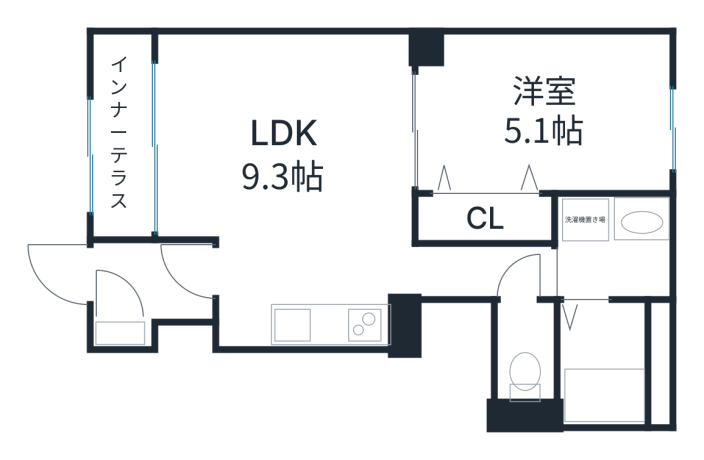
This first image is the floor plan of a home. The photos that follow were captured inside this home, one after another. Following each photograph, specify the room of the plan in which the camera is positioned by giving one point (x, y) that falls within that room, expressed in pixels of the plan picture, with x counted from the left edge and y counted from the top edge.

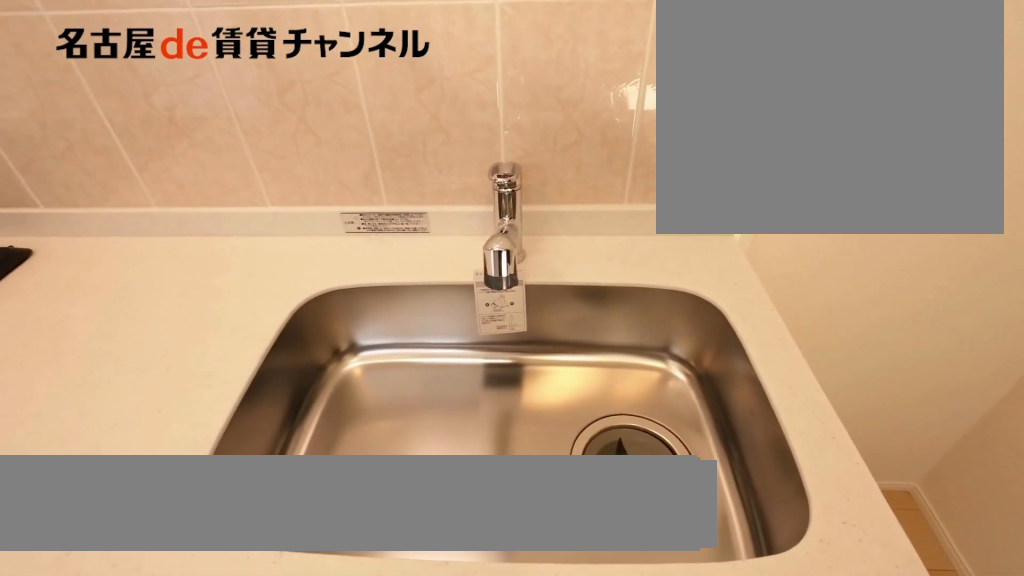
(341, 323)
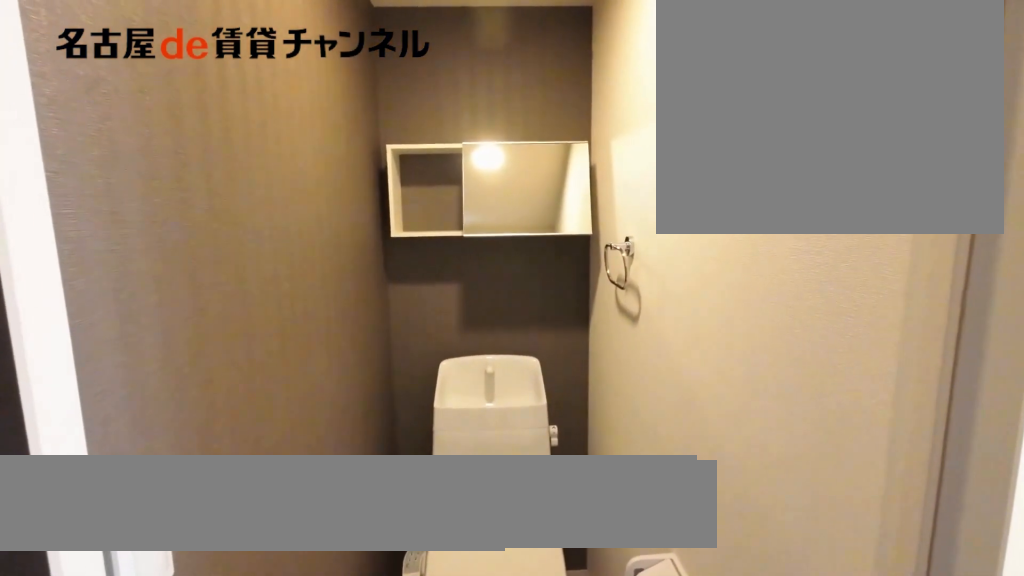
(523, 353)
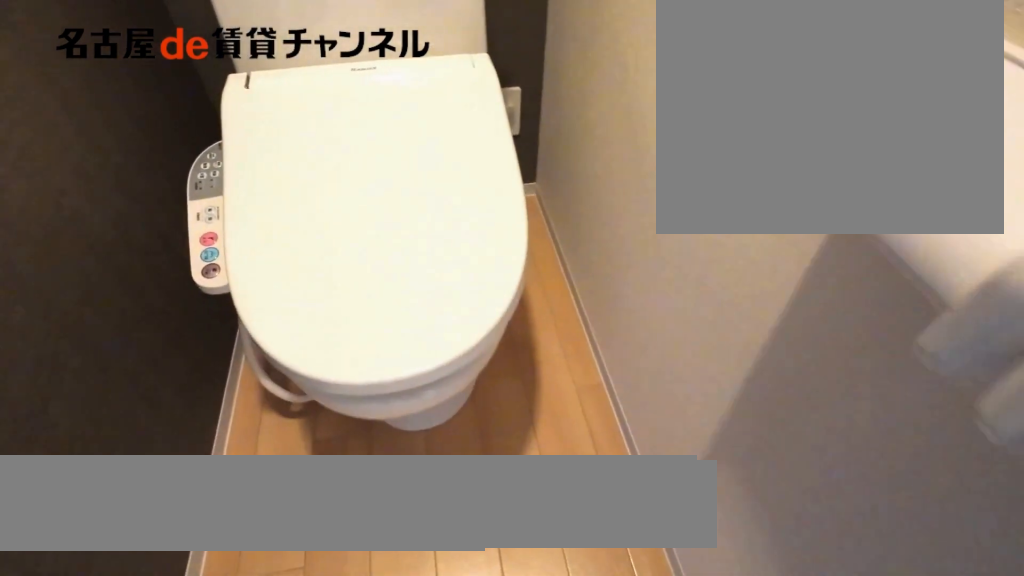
(523, 353)
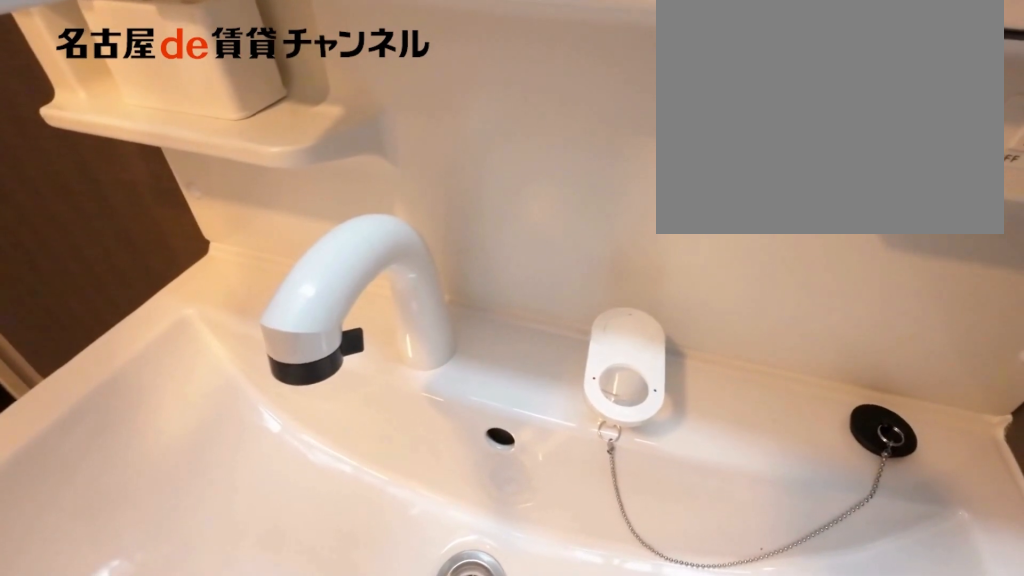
(612, 245)
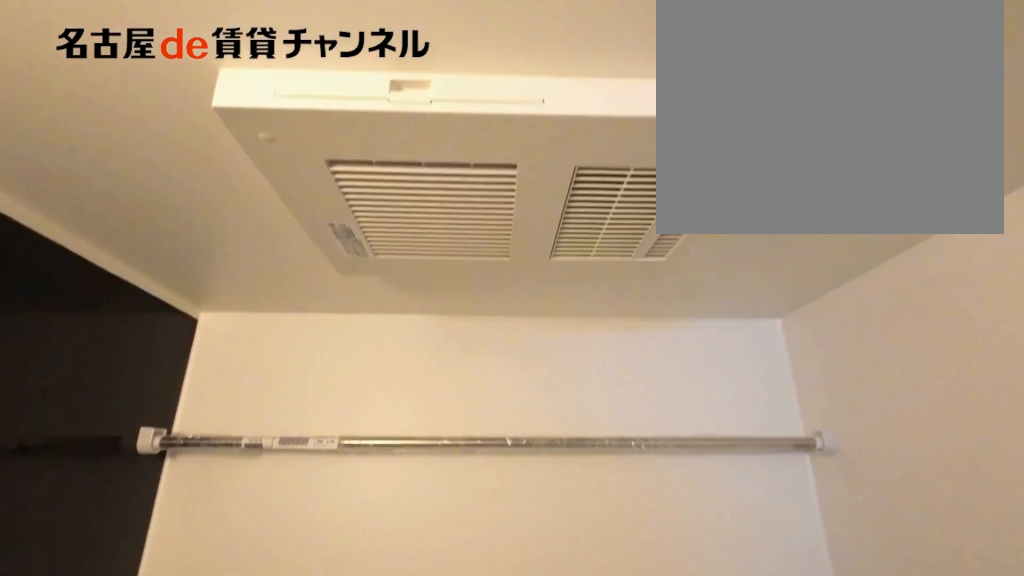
(612, 360)
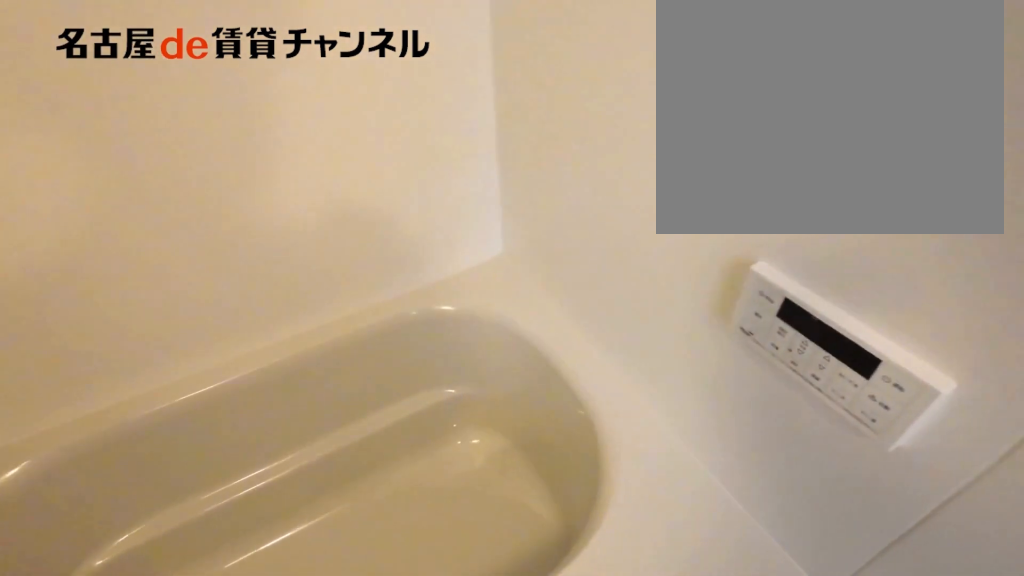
(612, 360)
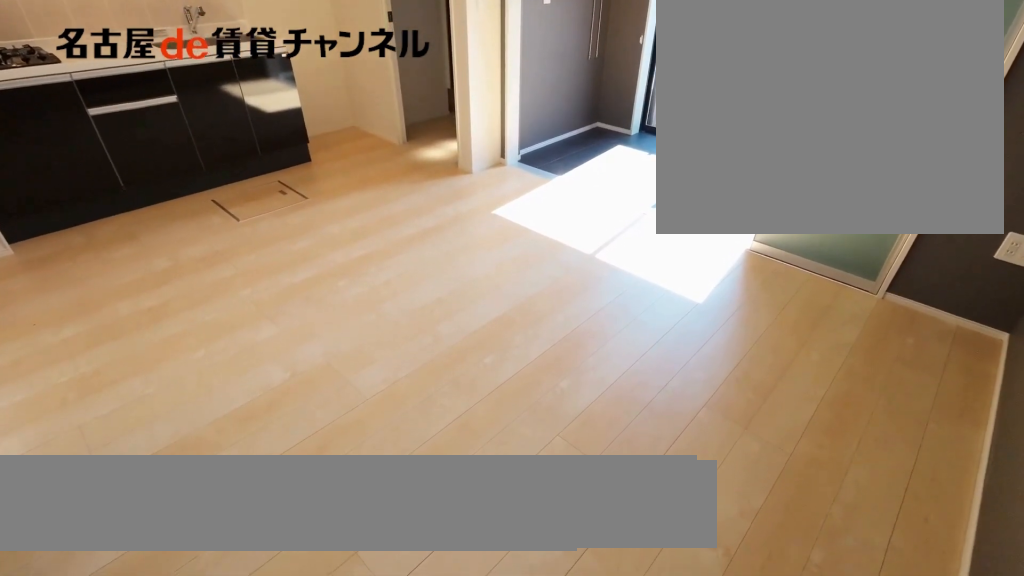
(293, 183)
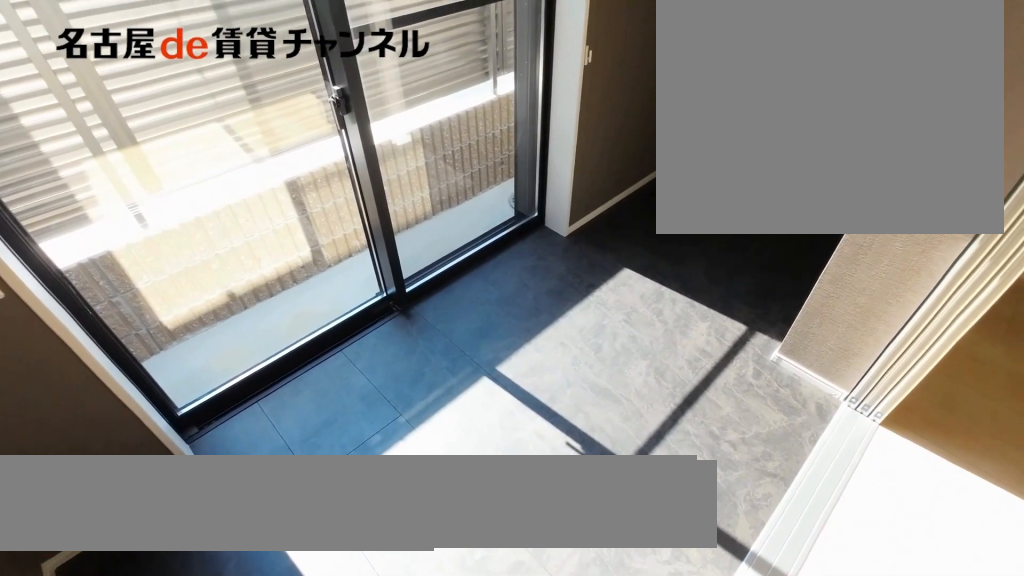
(121, 137)
